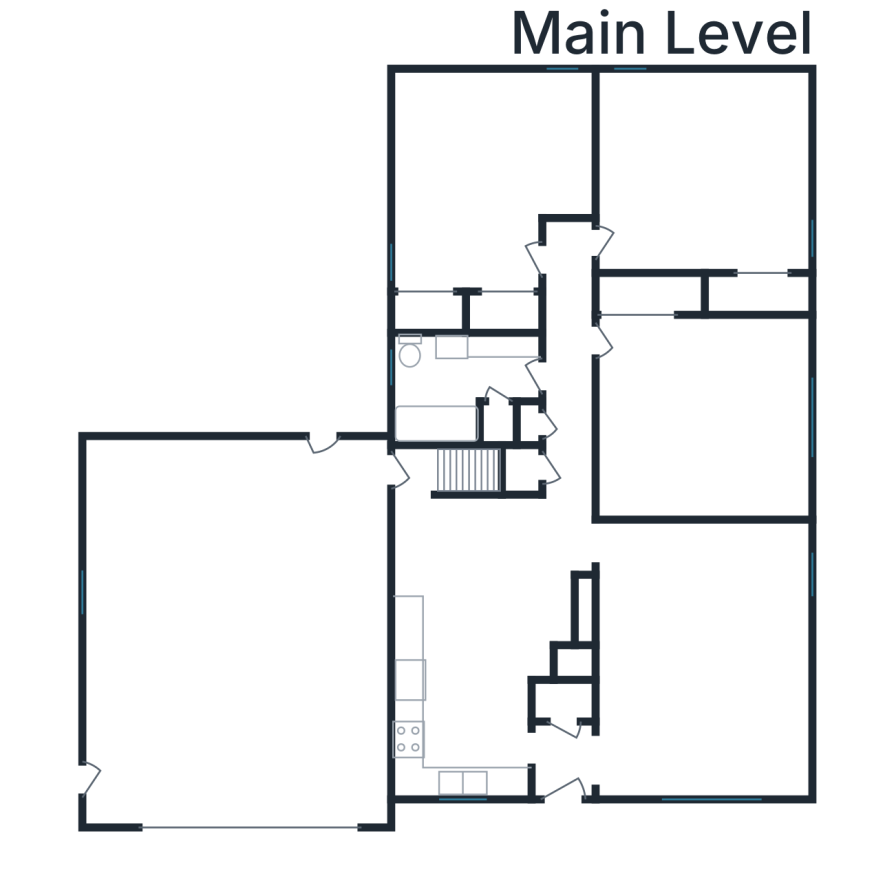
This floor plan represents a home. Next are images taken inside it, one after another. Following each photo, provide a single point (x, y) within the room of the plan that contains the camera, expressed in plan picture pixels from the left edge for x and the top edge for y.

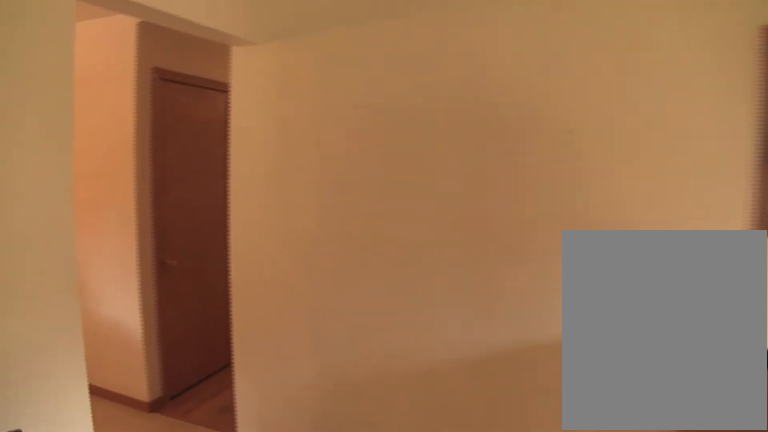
(699, 659)
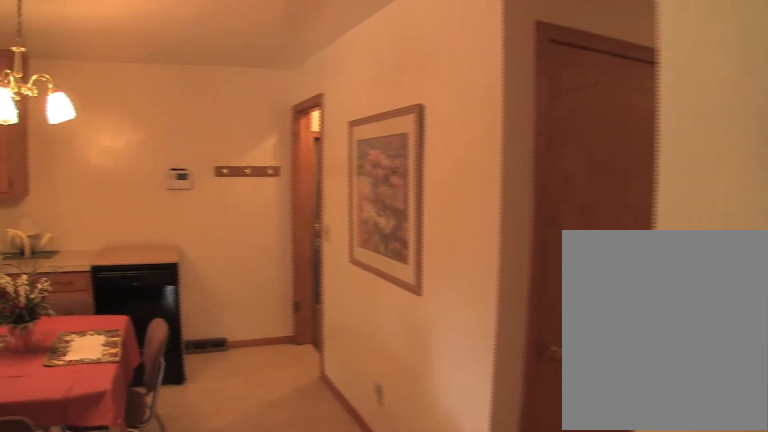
(478, 634)
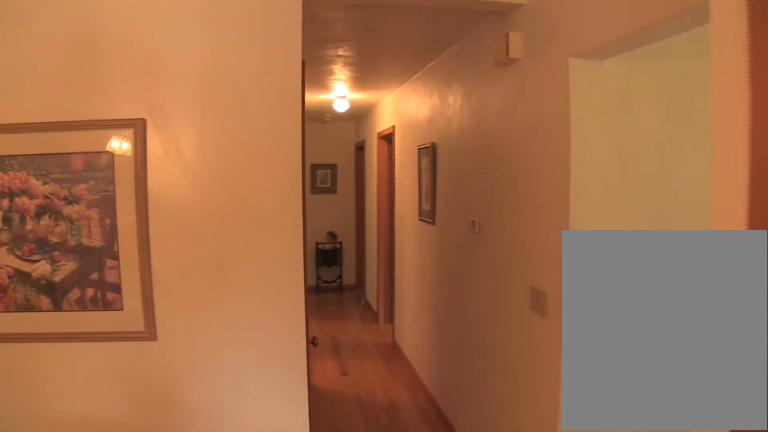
(478, 634)
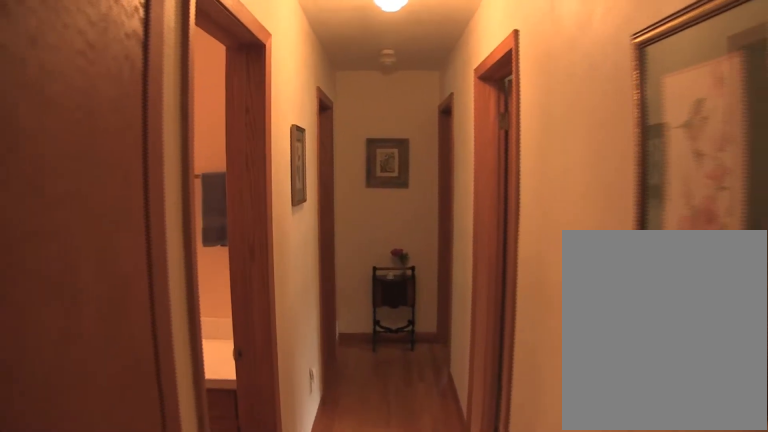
(569, 357)
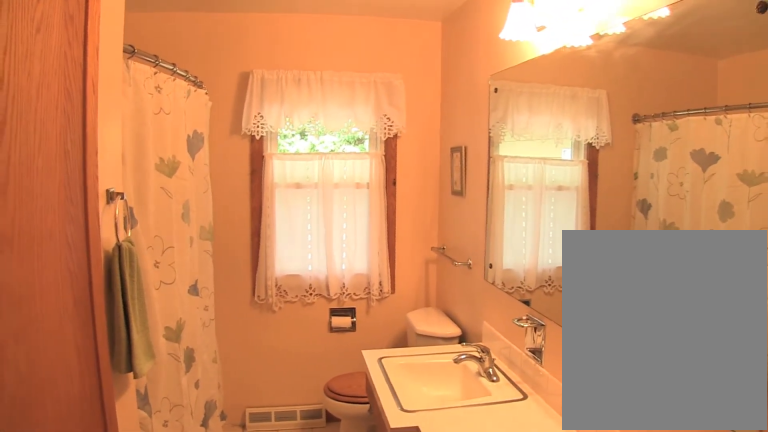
(459, 383)
